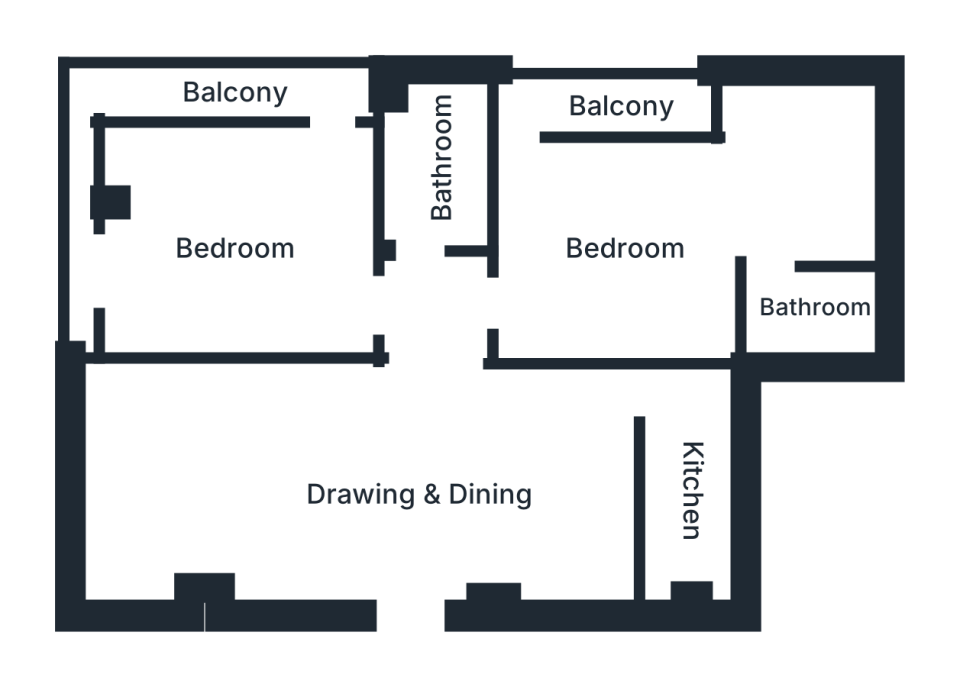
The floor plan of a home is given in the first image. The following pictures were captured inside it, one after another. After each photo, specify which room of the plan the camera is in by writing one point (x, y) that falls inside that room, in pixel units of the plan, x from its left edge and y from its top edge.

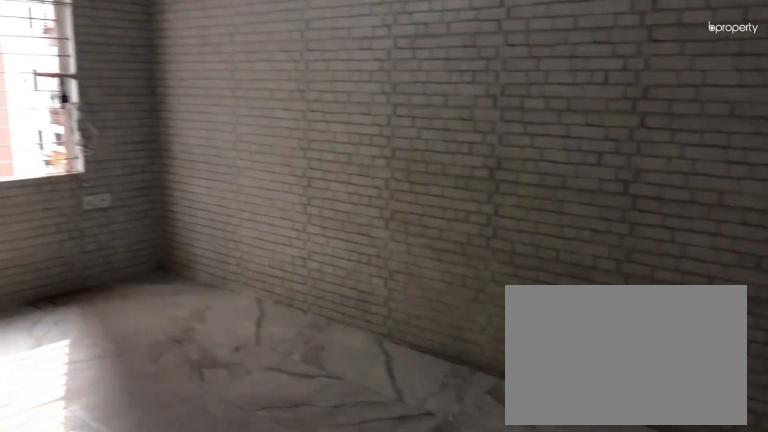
(420, 497)
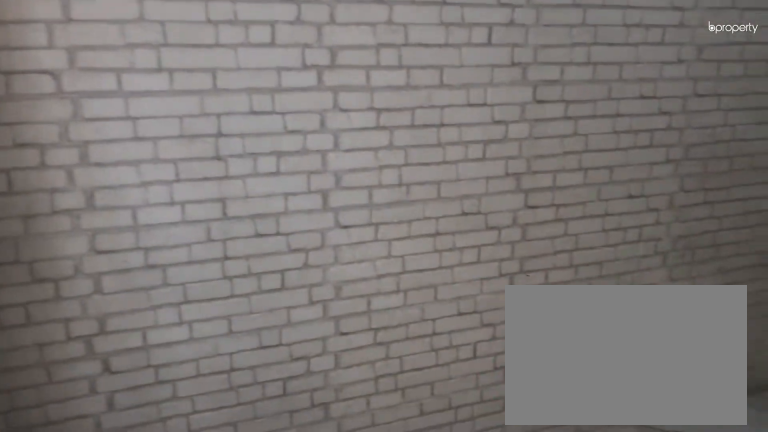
(420, 497)
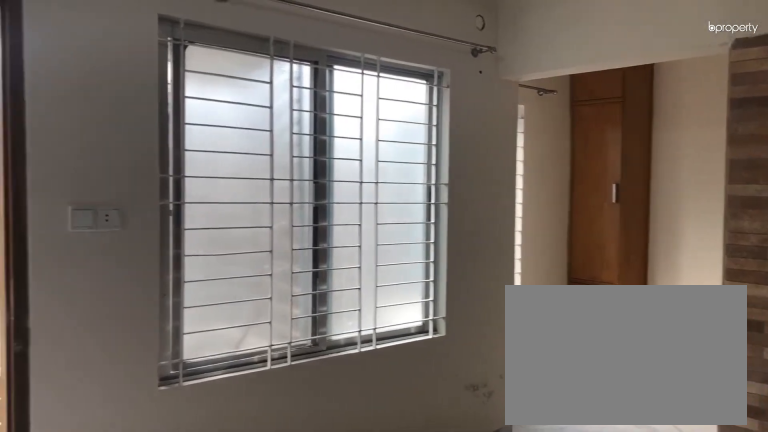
(621, 245)
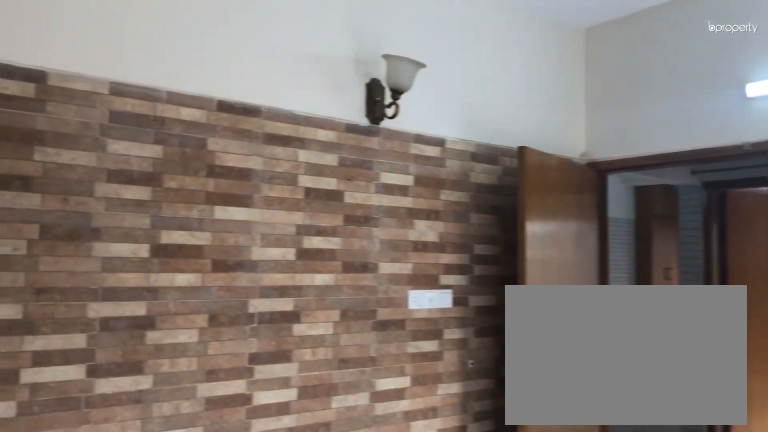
(621, 245)
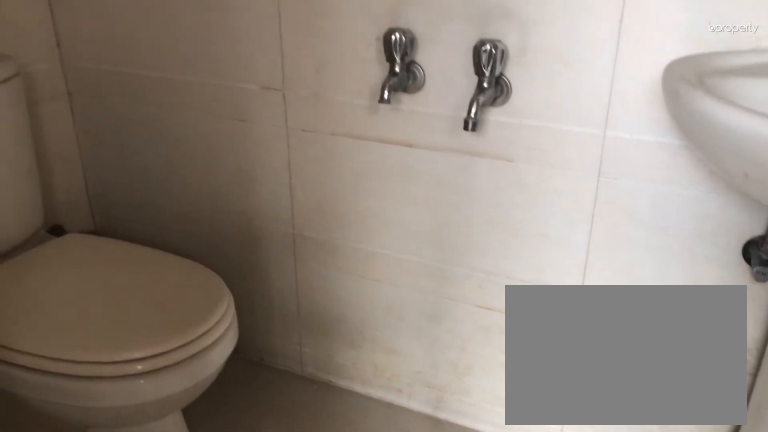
(816, 302)
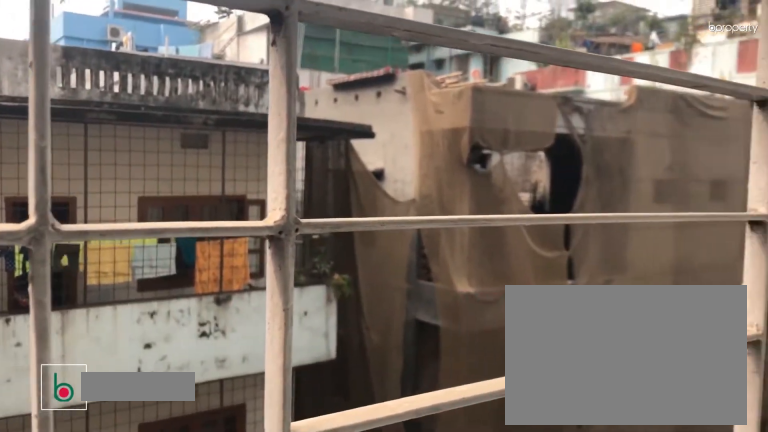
(619, 103)
